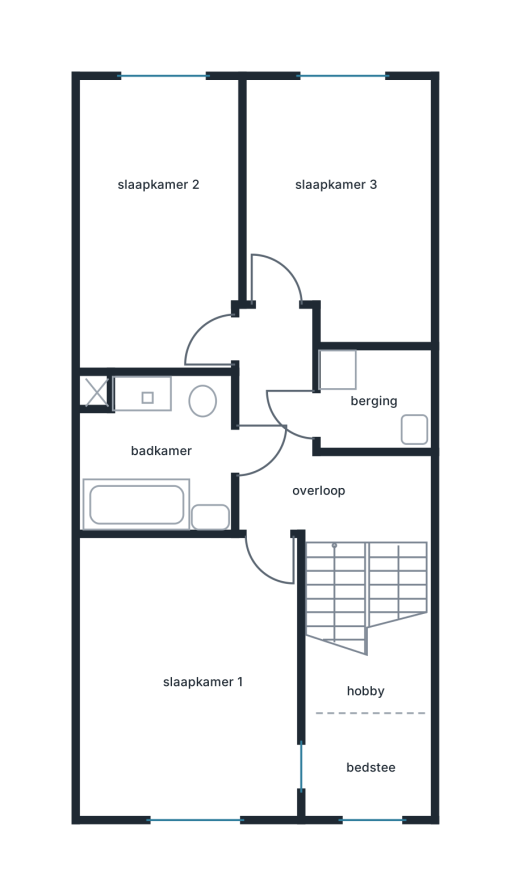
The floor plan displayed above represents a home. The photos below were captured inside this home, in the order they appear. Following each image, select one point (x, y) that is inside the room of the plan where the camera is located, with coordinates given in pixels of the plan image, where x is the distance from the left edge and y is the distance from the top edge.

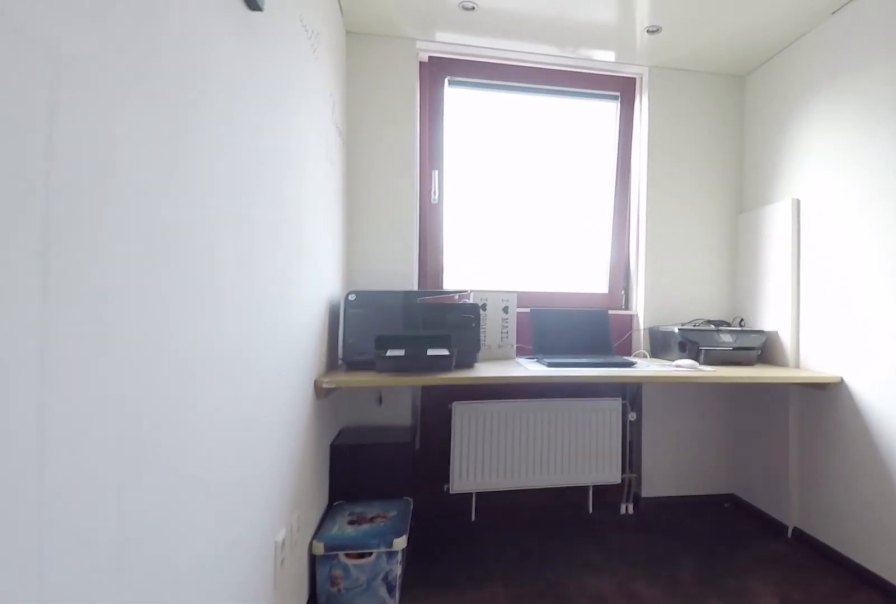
(370, 723)
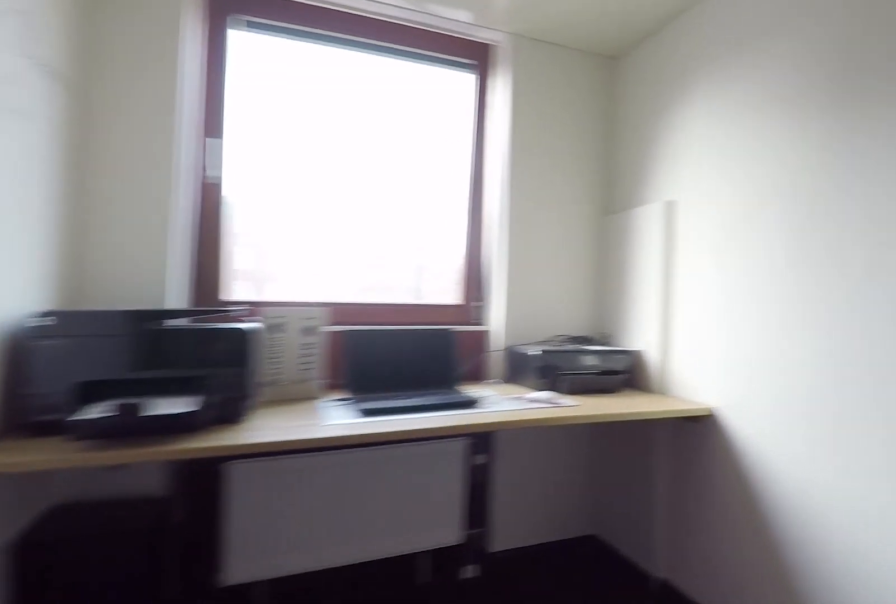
(370, 723)
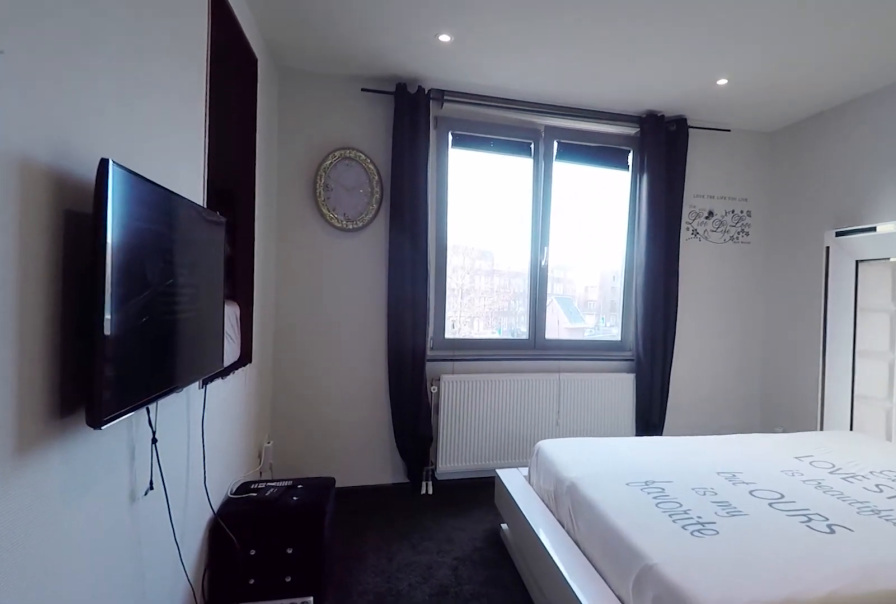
(192, 675)
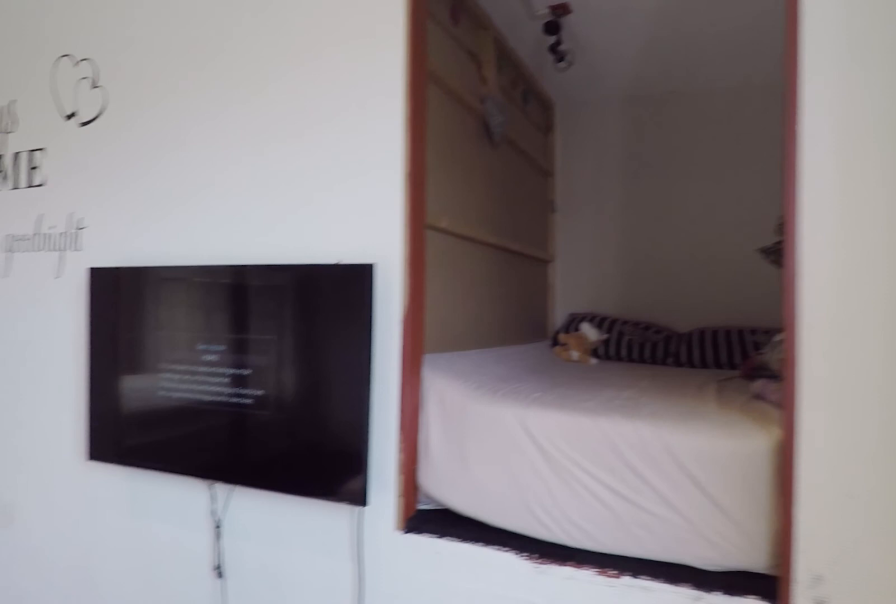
(192, 675)
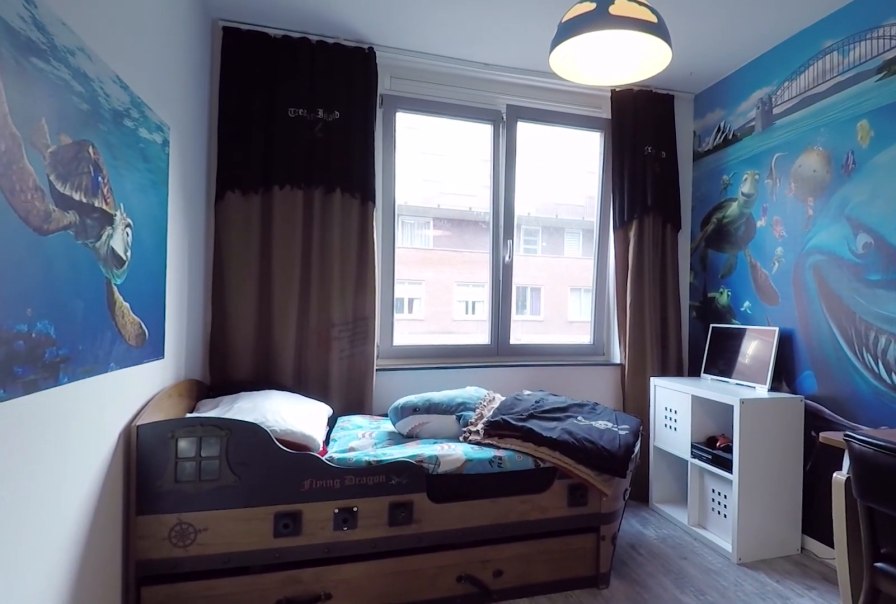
(340, 206)
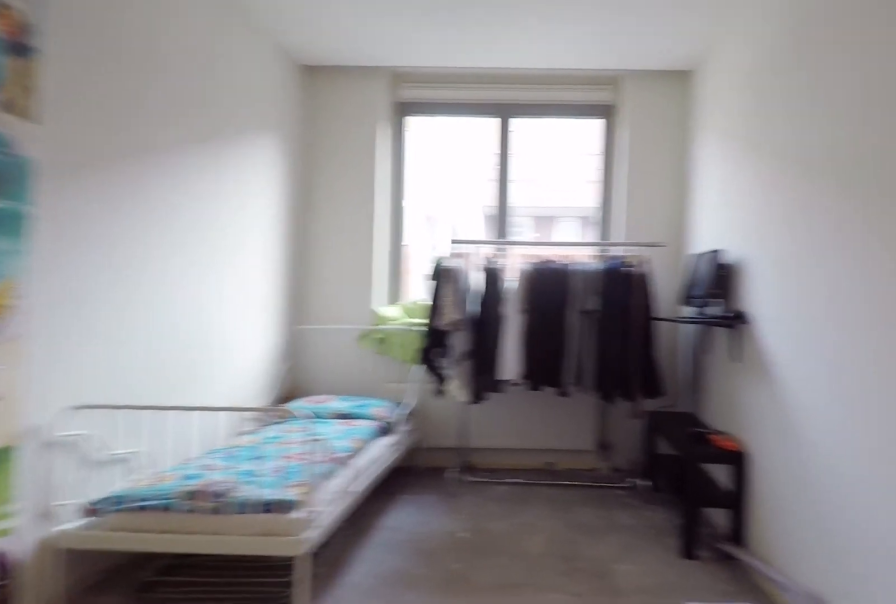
(160, 225)
